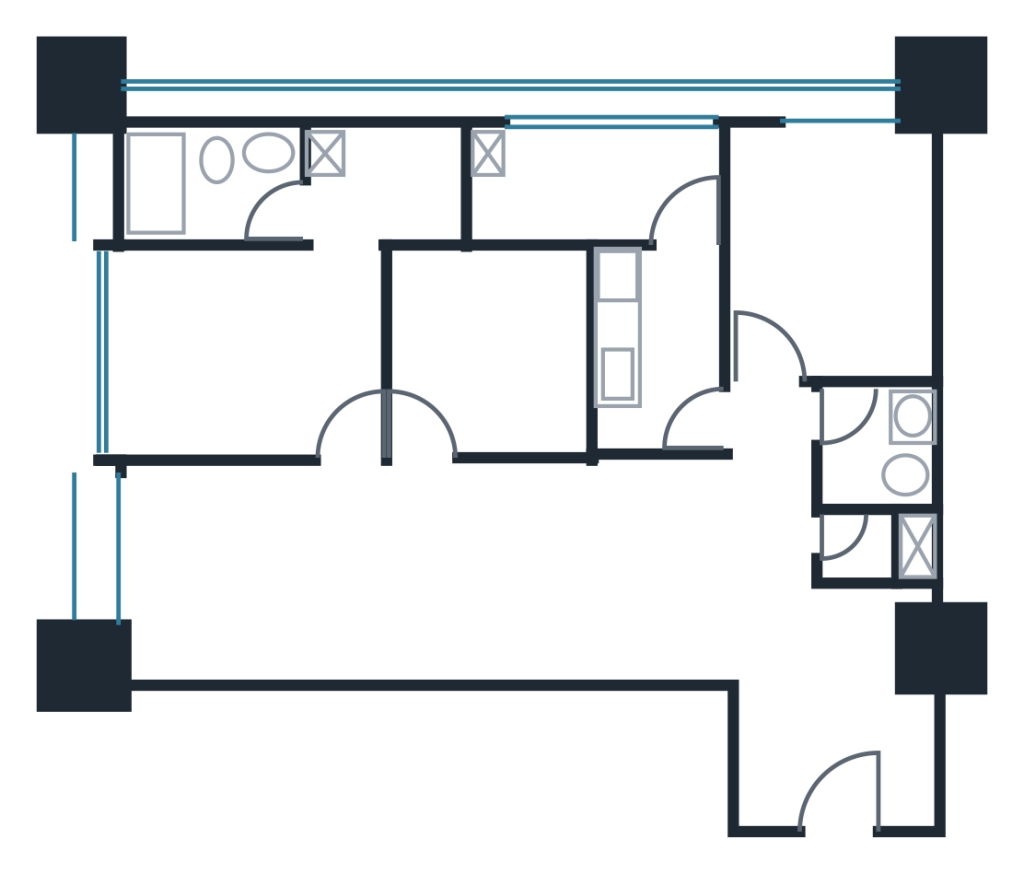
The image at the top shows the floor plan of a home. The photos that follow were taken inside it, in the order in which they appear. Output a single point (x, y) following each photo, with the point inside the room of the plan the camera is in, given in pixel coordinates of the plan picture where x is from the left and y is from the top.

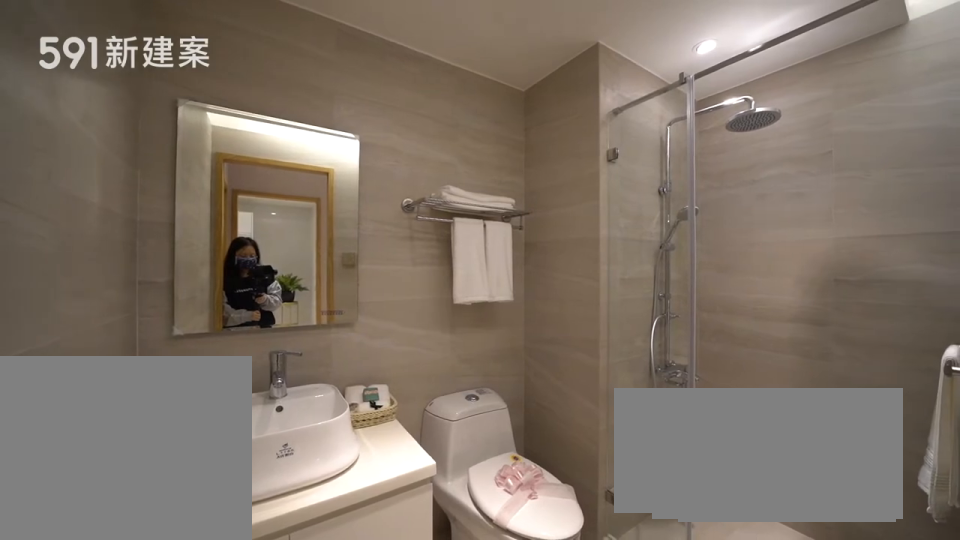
(881, 489)
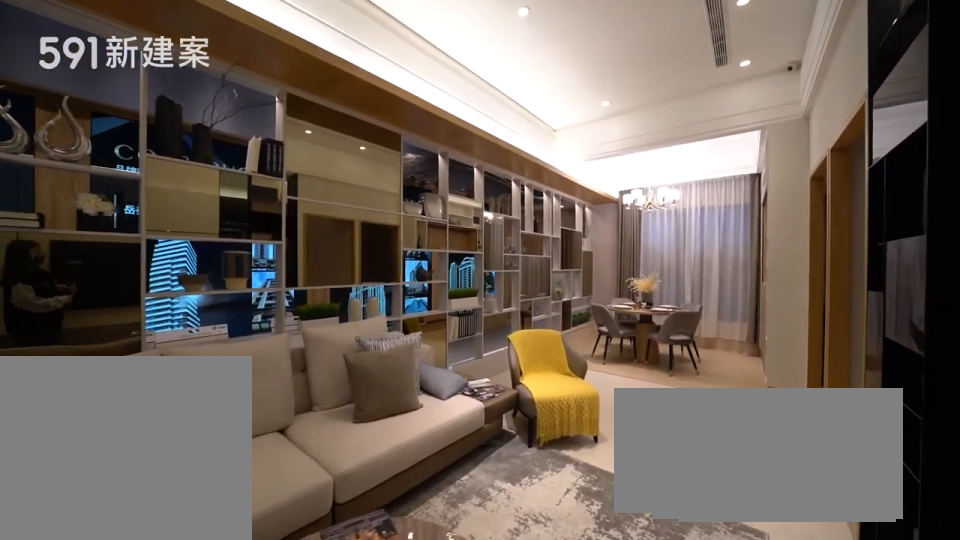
(547, 573)
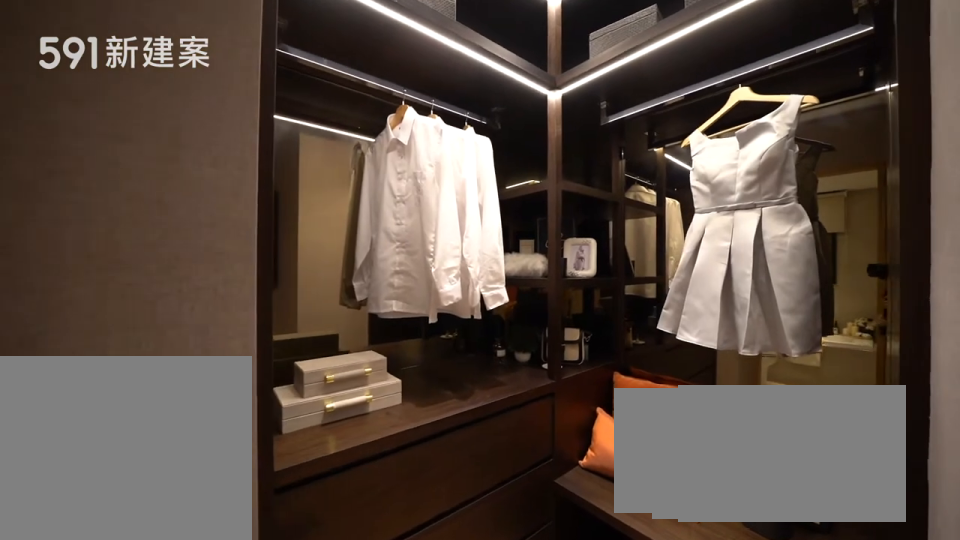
(277, 308)
